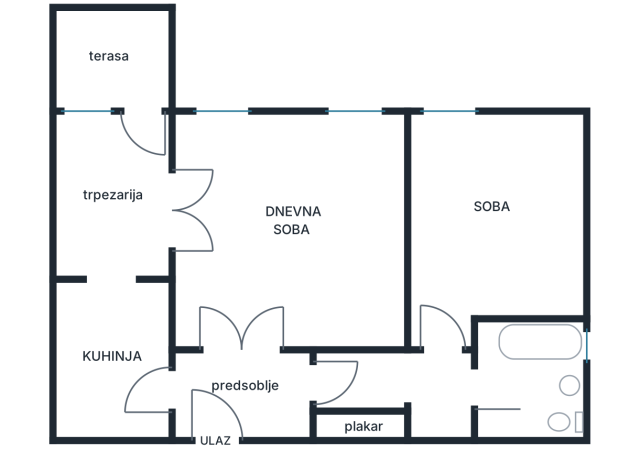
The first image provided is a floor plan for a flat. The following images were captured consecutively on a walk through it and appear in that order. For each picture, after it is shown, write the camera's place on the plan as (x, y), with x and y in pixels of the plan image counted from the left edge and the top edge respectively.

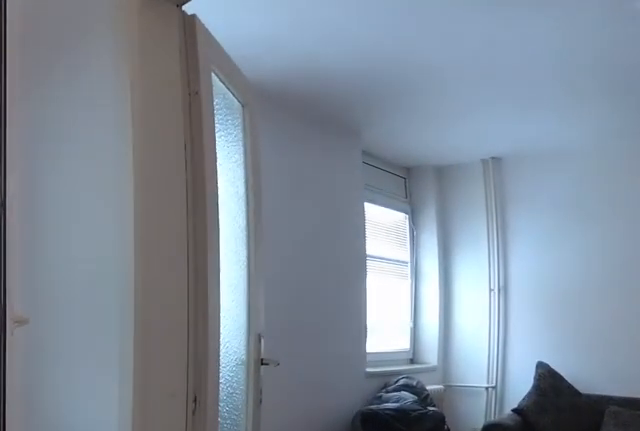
(124, 227)
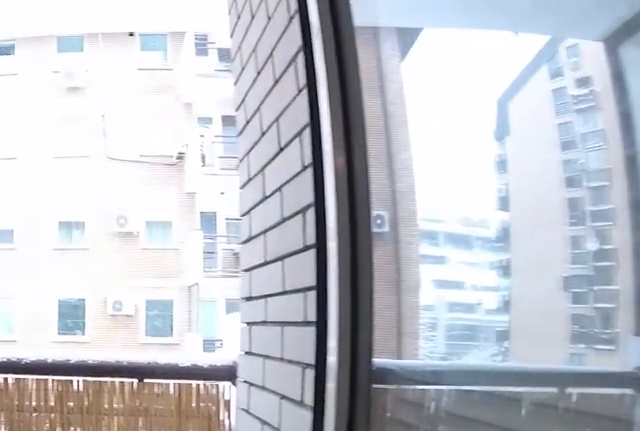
(126, 174)
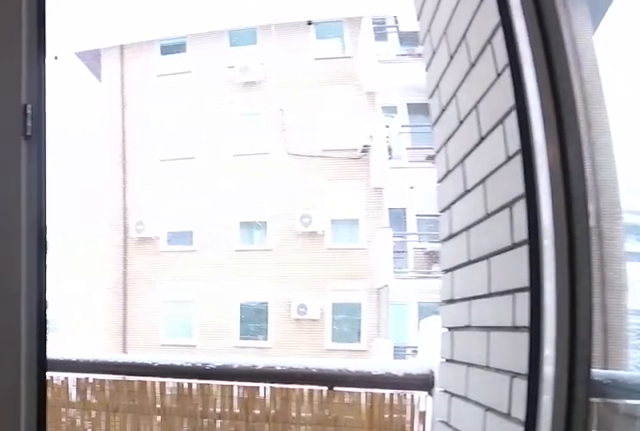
(130, 172)
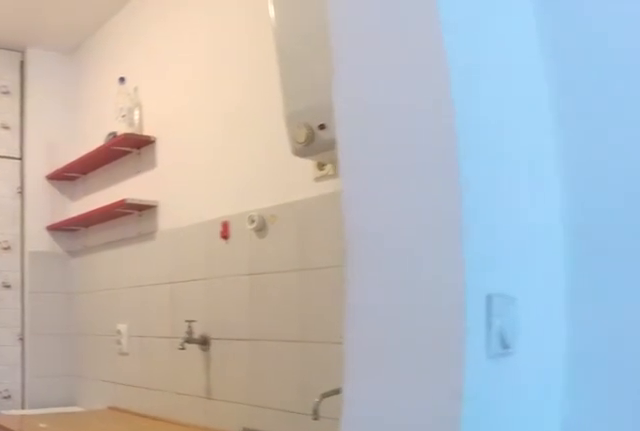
(139, 220)
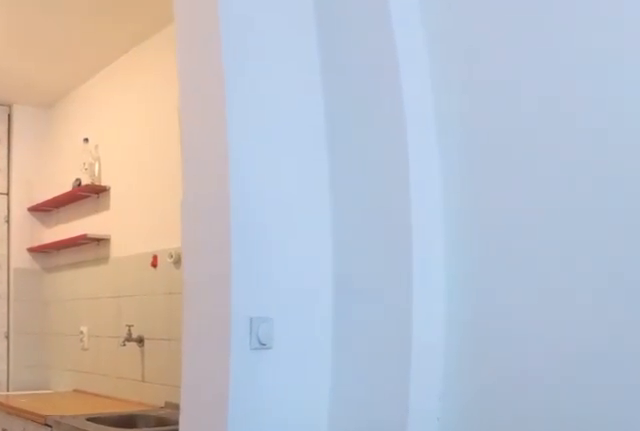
(147, 203)
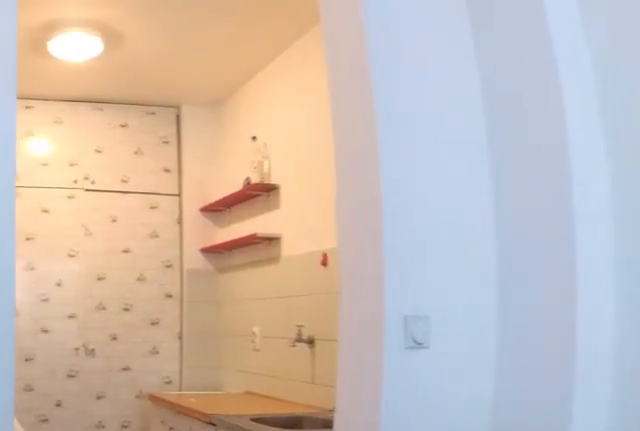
(143, 204)
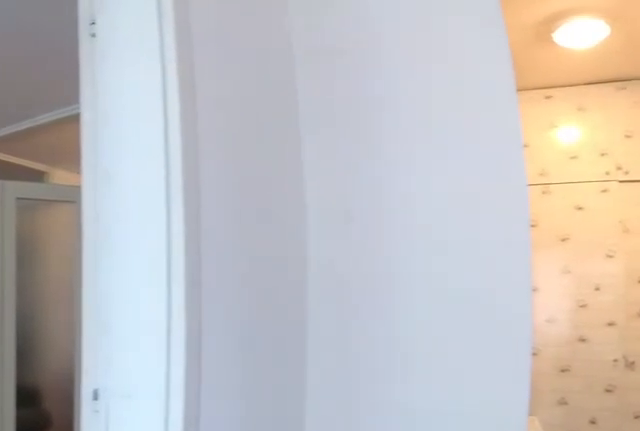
(133, 211)
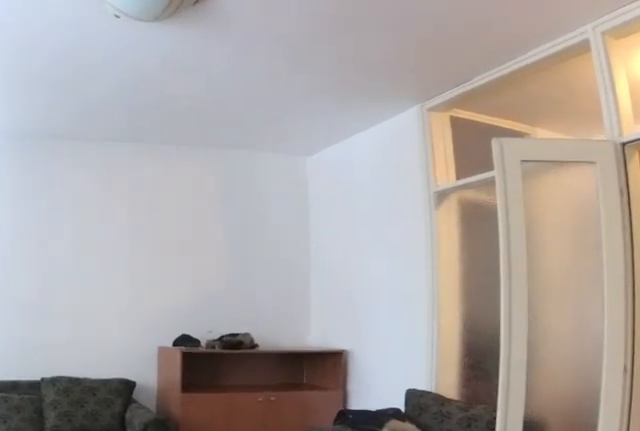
(148, 219)
